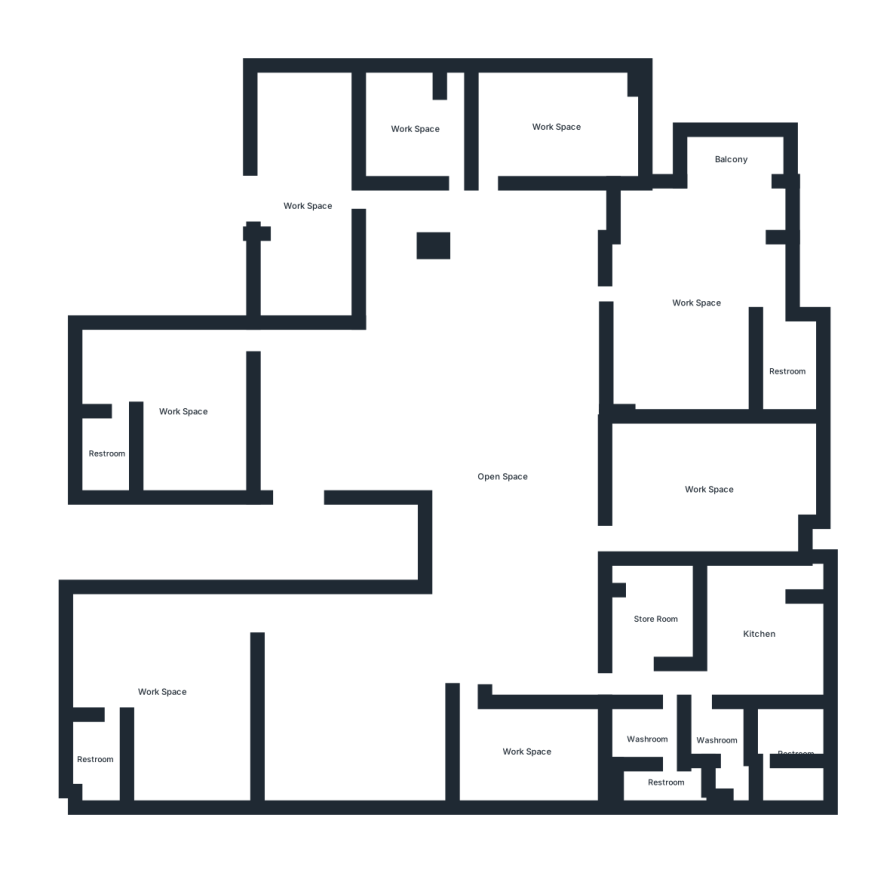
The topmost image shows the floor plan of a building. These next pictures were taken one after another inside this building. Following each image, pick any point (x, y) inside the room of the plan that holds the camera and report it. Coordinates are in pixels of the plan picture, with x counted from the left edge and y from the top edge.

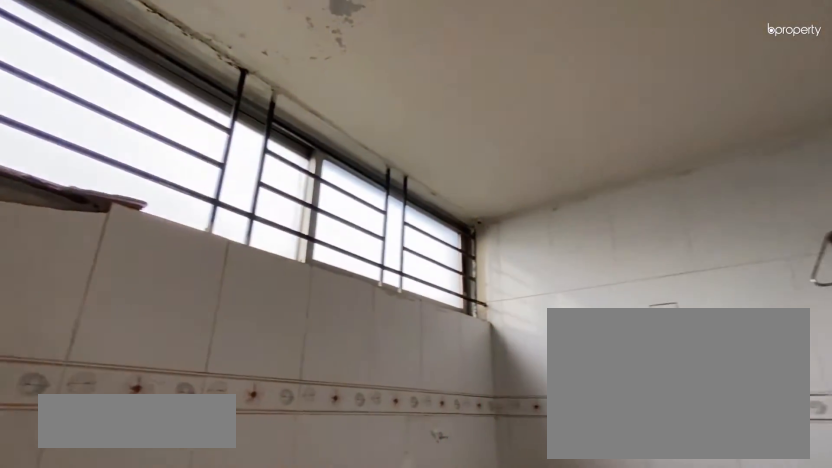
(786, 370)
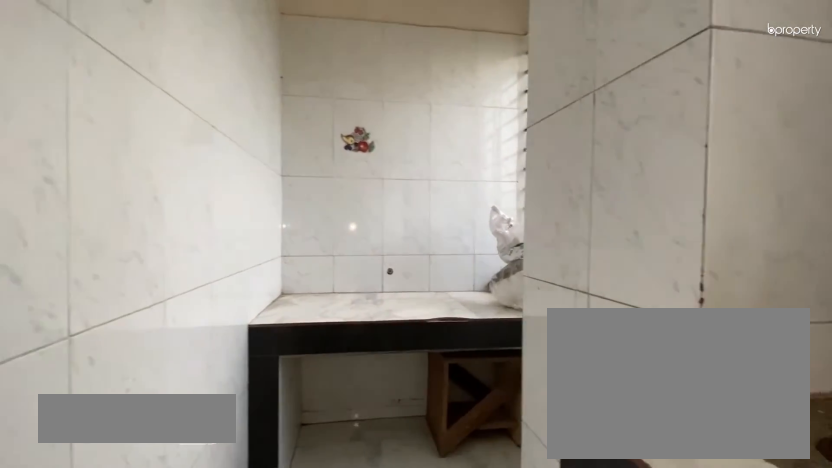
(761, 637)
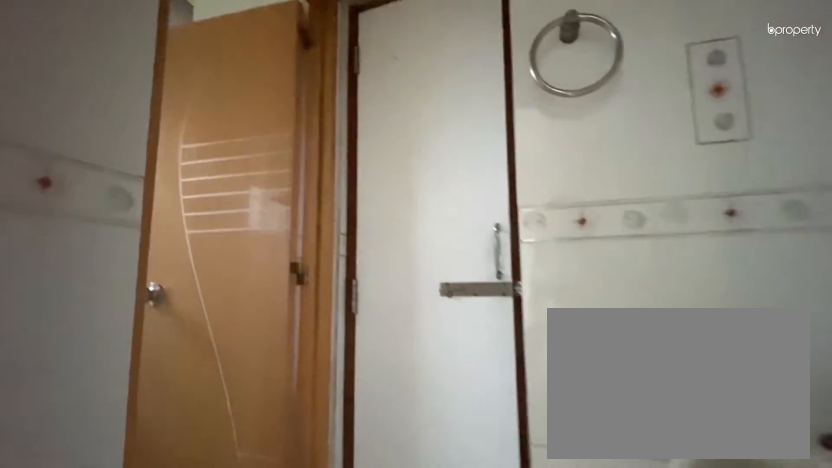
(788, 746)
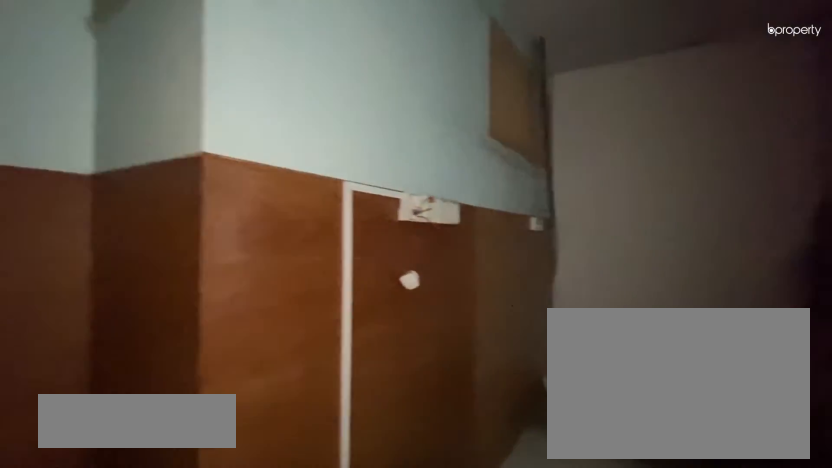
(532, 755)
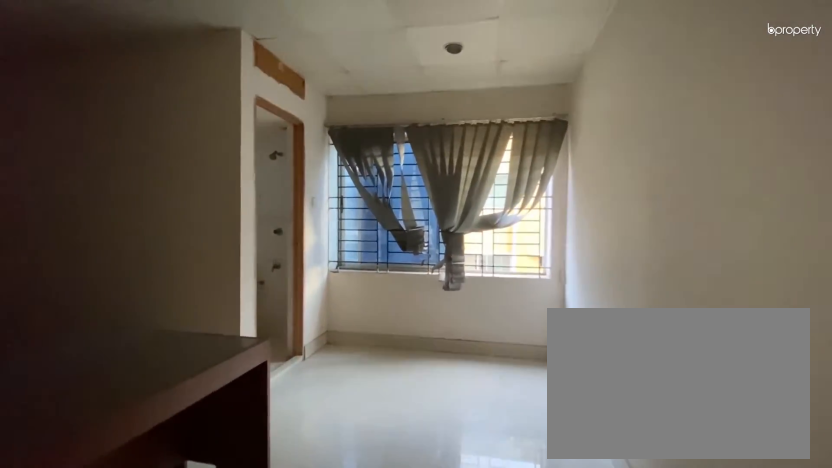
(169, 688)
